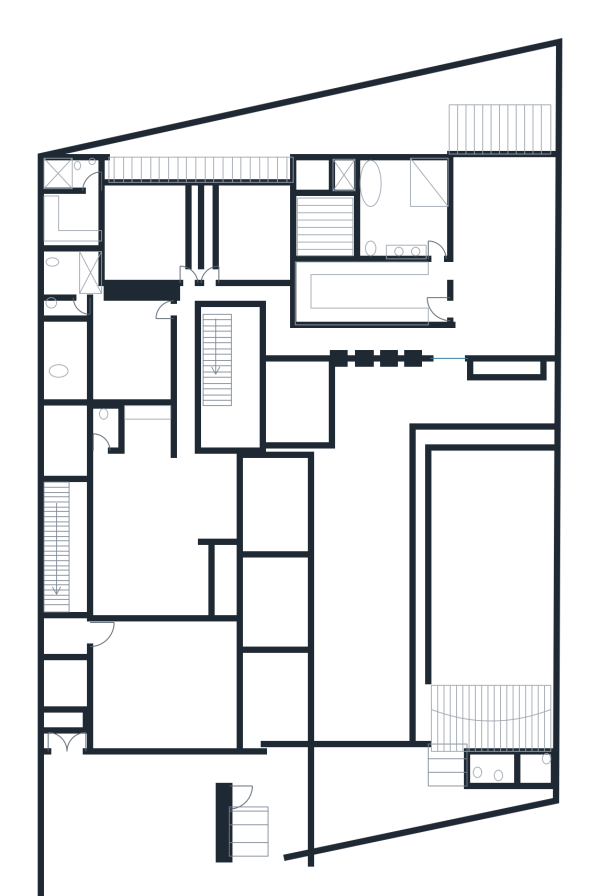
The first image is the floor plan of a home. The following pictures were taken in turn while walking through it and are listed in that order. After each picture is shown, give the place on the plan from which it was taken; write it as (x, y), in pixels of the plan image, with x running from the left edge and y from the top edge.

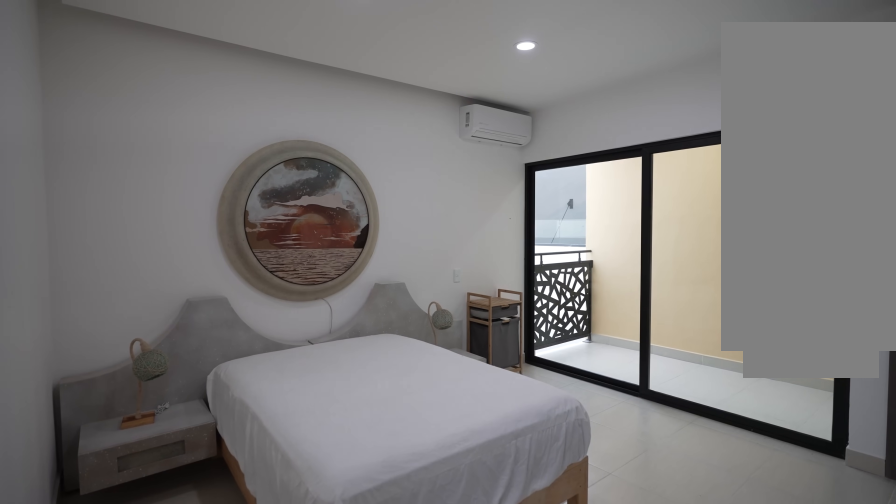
(163, 312)
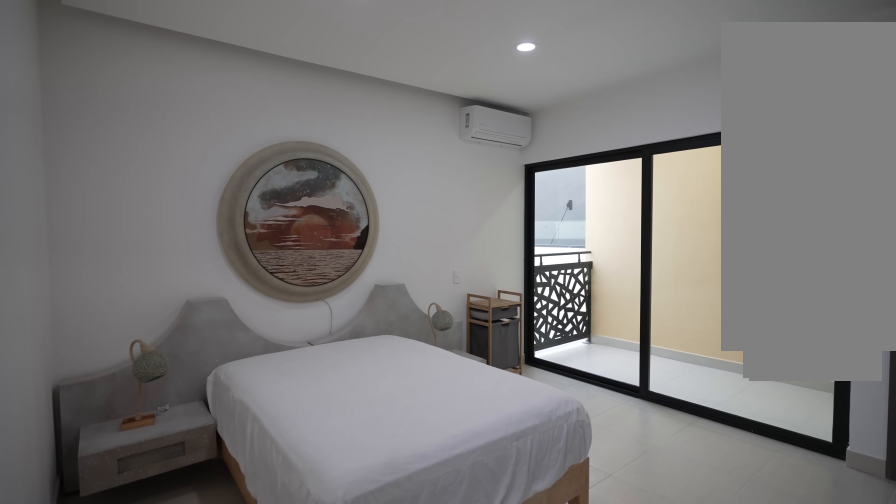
(163, 312)
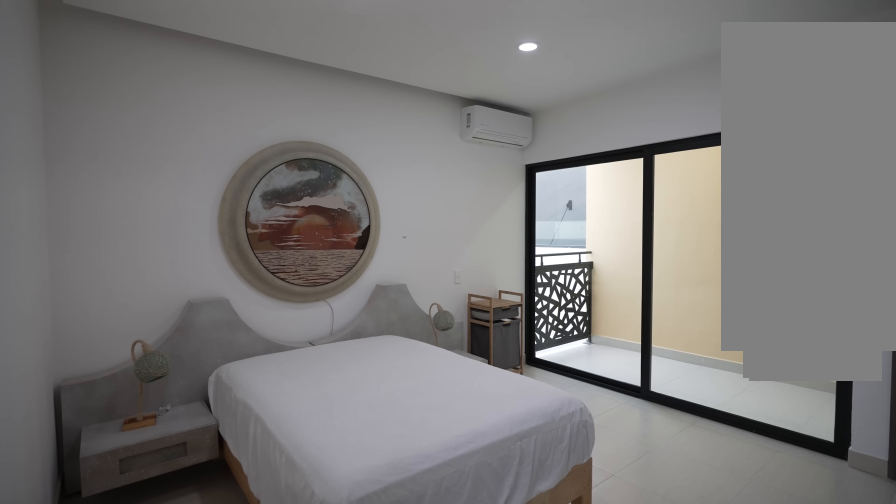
(164, 313)
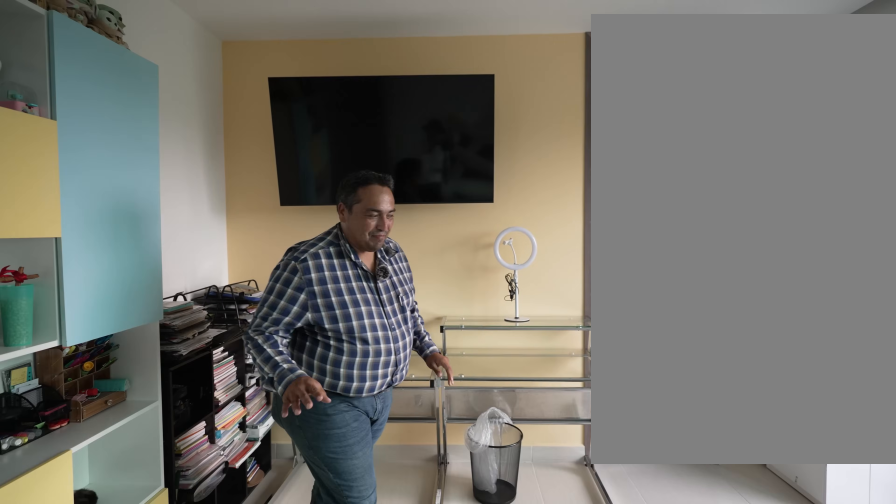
(179, 267)
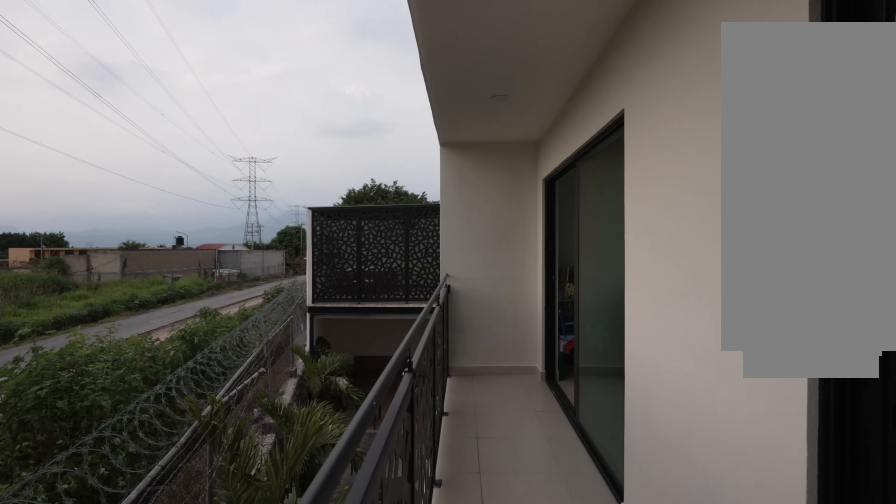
(128, 181)
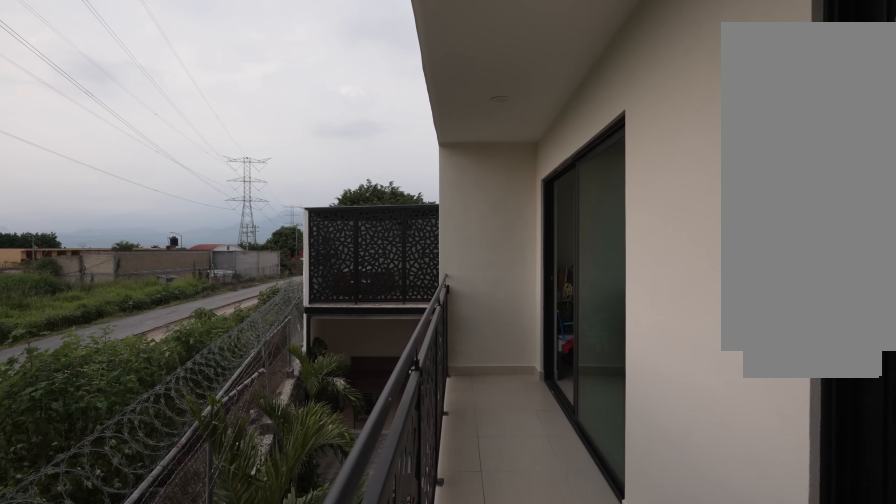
(129, 181)
